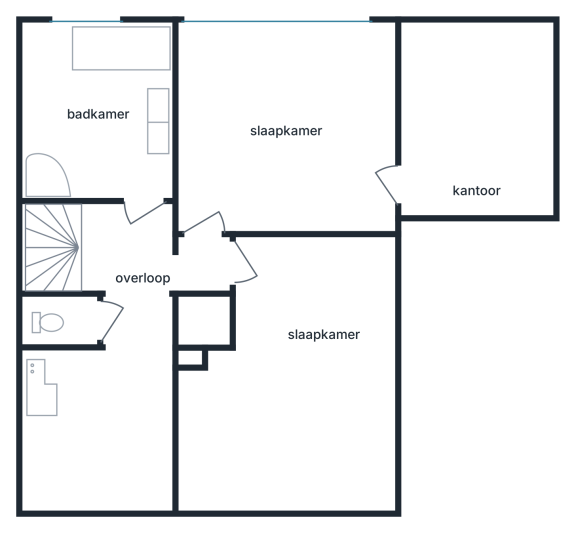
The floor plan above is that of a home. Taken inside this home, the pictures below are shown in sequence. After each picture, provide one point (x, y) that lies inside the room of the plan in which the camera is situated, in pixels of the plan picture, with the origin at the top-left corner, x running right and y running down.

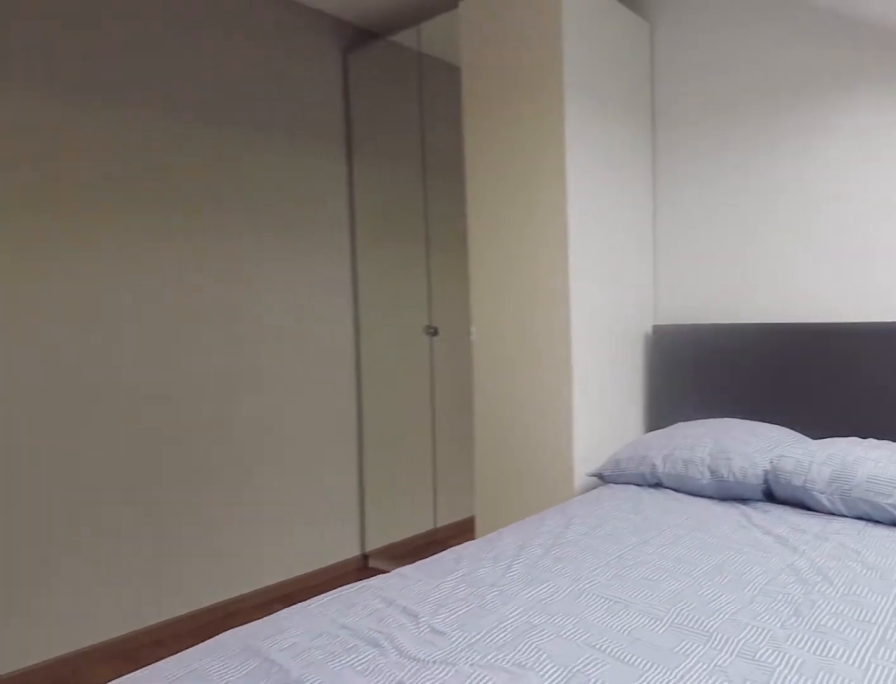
(302, 338)
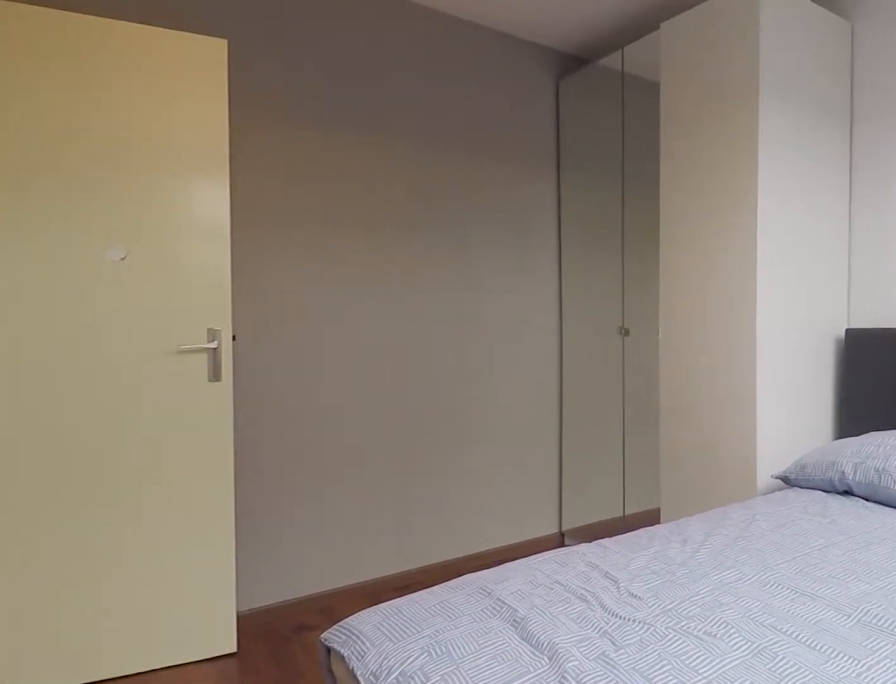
(302, 338)
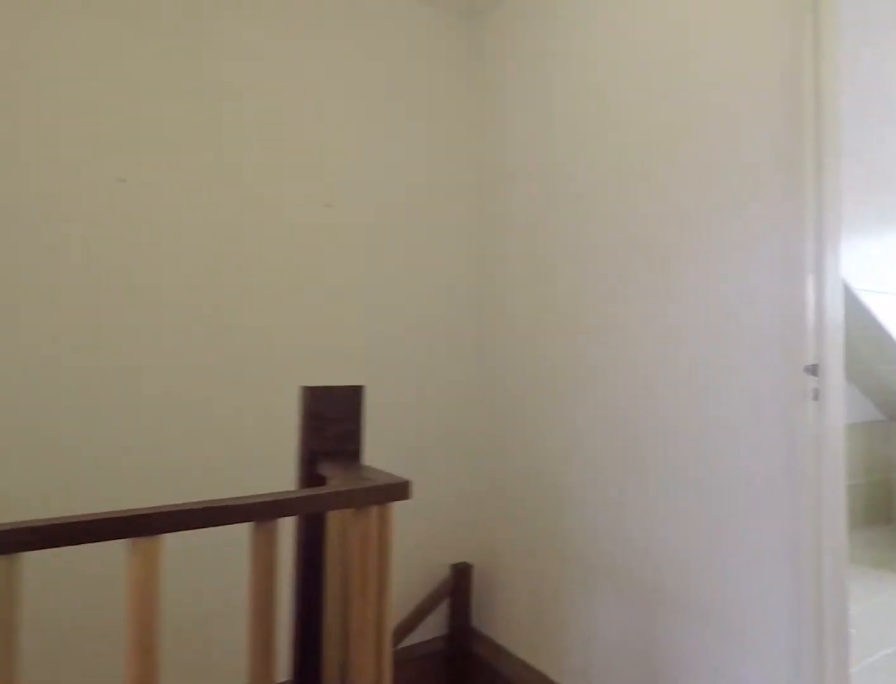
(126, 319)
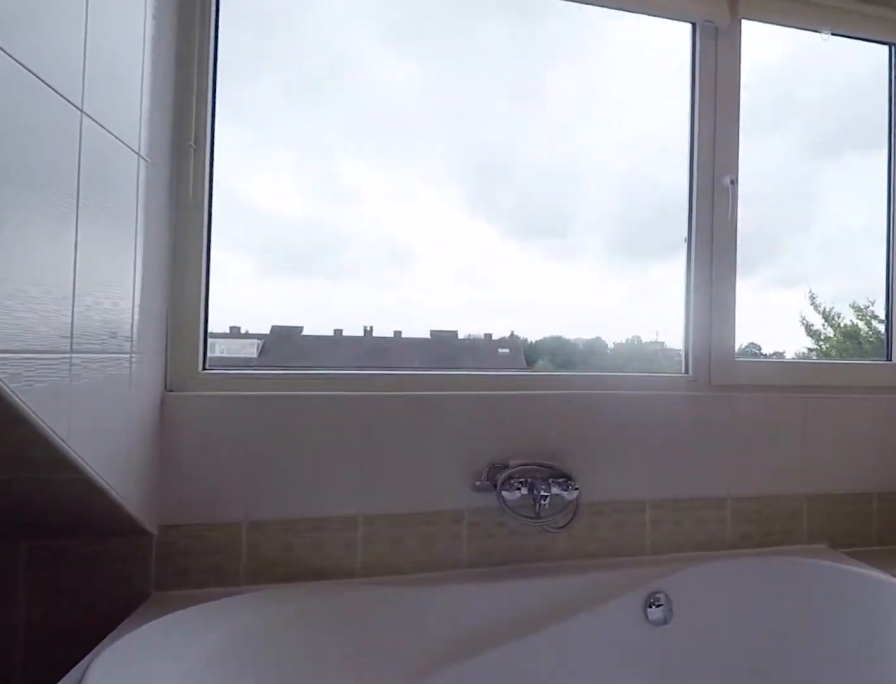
(103, 114)
